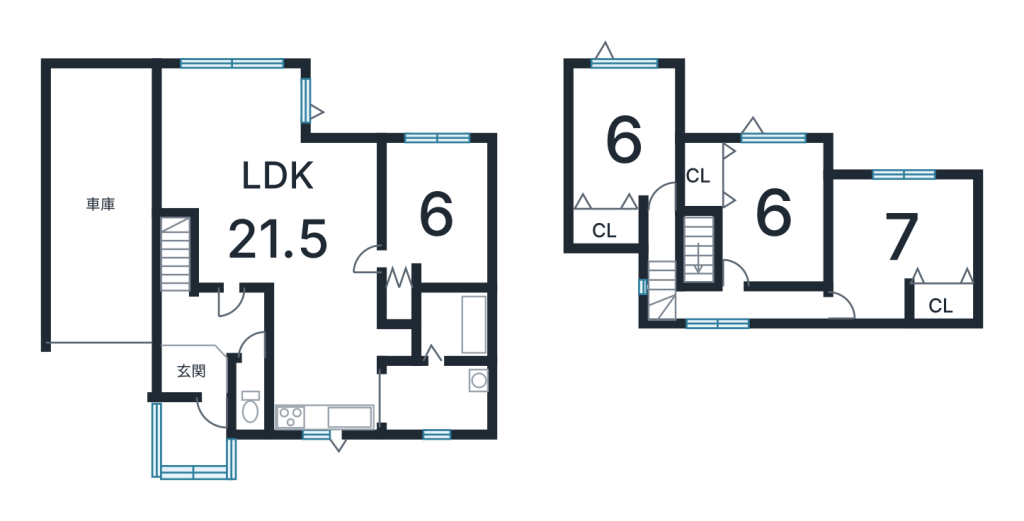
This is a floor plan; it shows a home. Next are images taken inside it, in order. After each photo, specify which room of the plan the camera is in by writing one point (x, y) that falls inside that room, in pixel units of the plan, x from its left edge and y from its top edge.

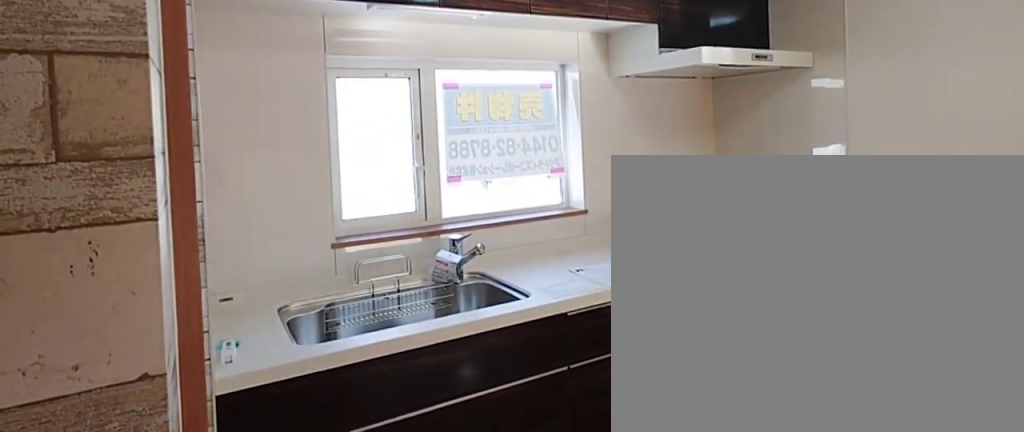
(328, 374)
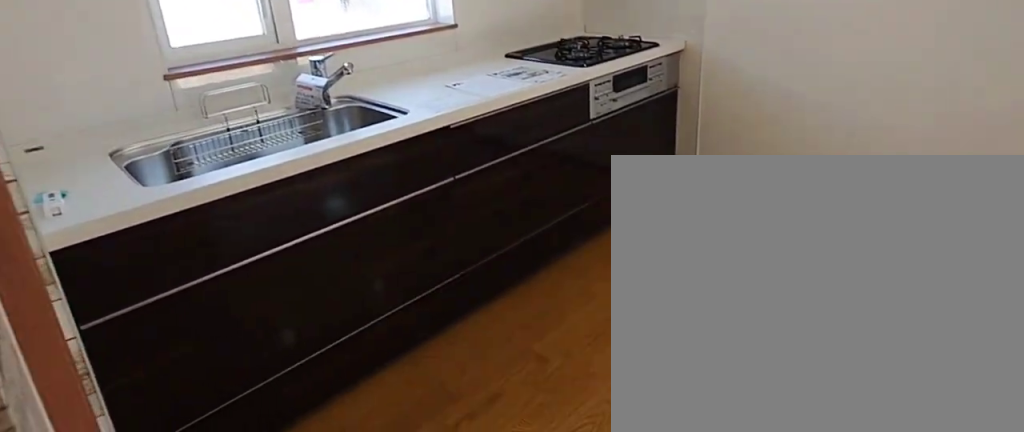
(328, 374)
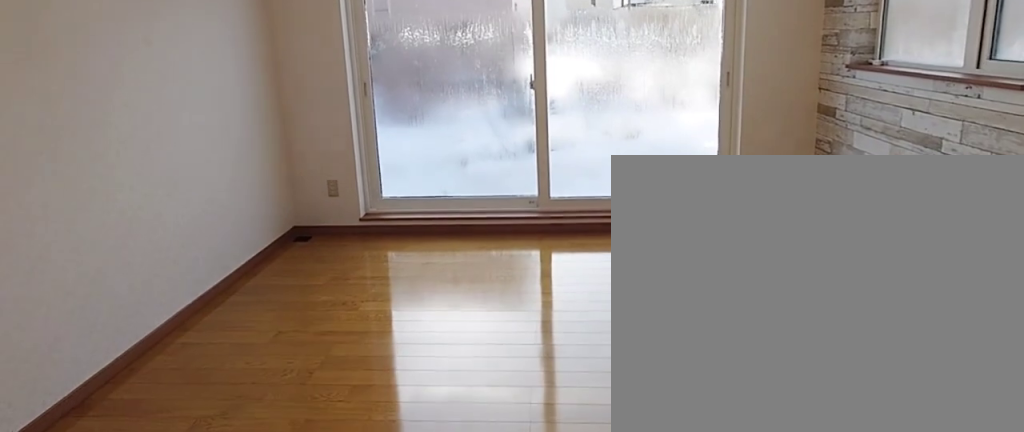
(289, 207)
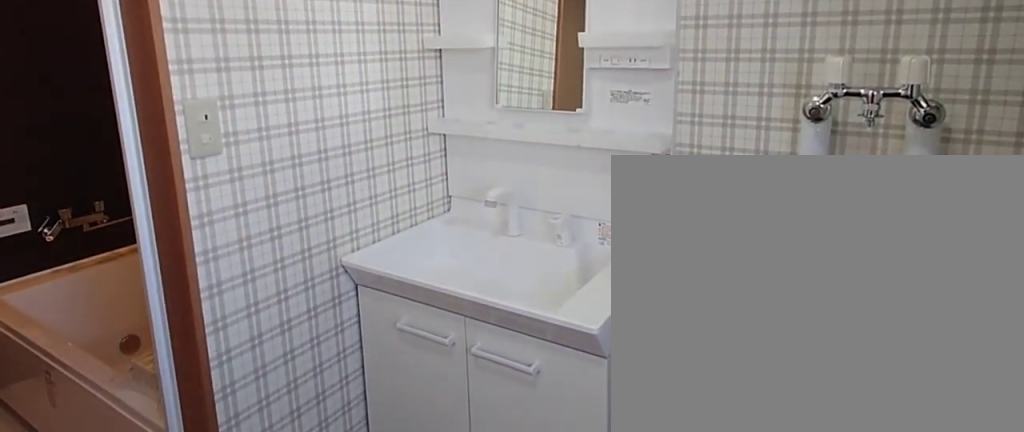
(437, 397)
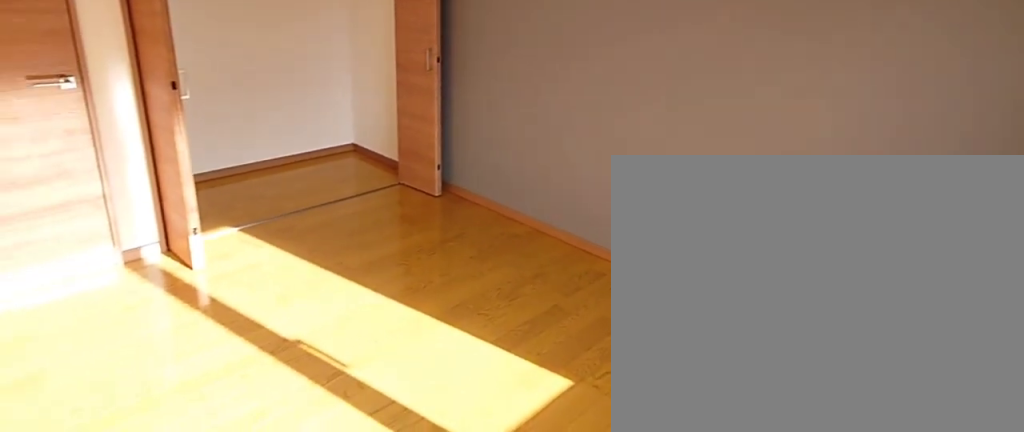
(632, 140)
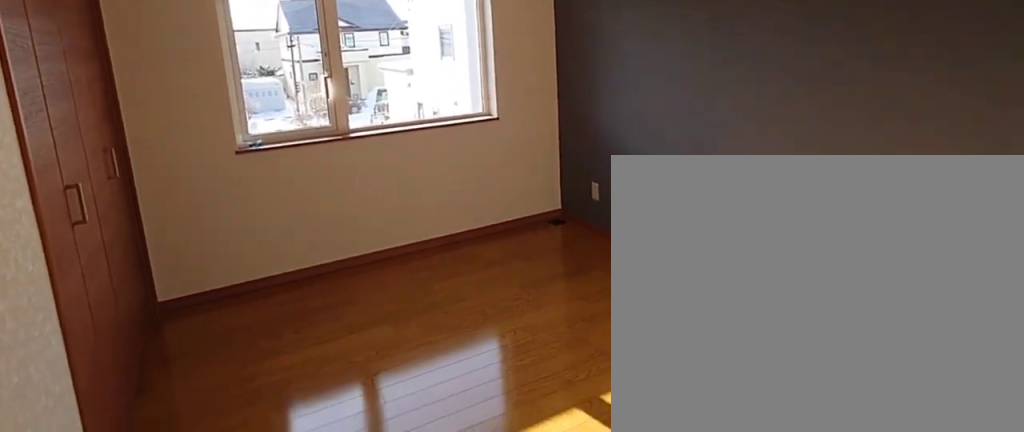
(777, 209)
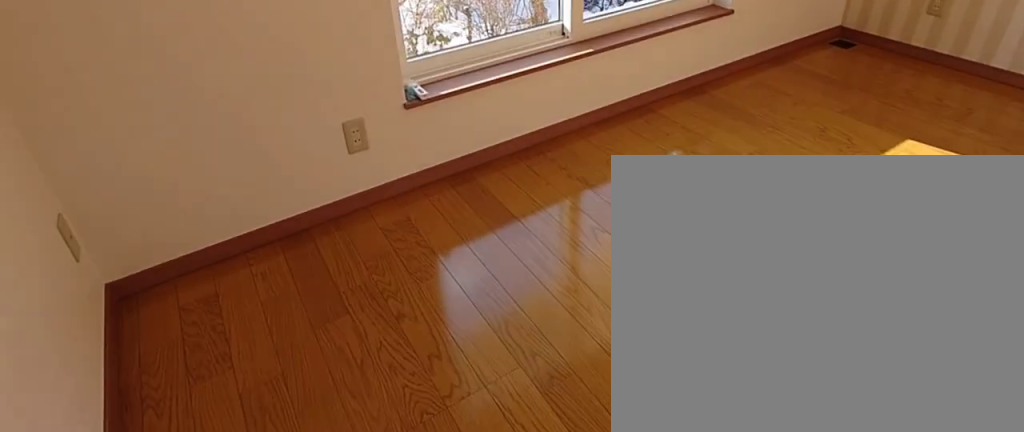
(902, 234)
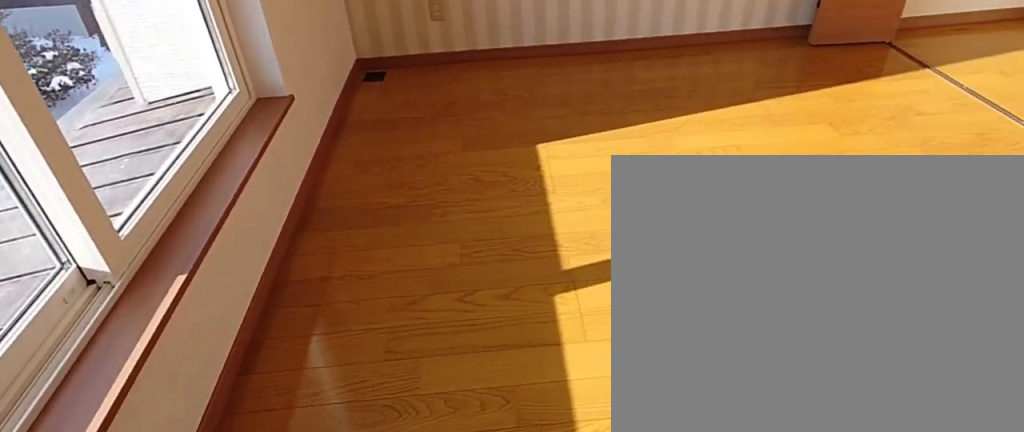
(902, 234)
